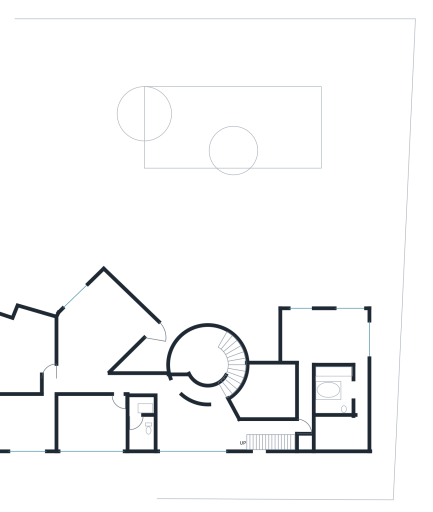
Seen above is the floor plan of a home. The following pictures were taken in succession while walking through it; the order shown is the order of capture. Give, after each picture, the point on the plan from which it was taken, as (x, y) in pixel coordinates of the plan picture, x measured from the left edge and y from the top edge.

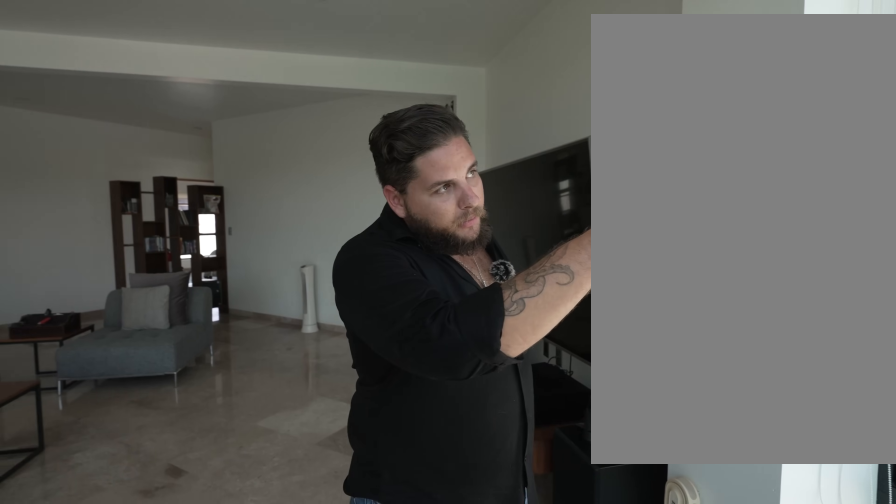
(104, 290)
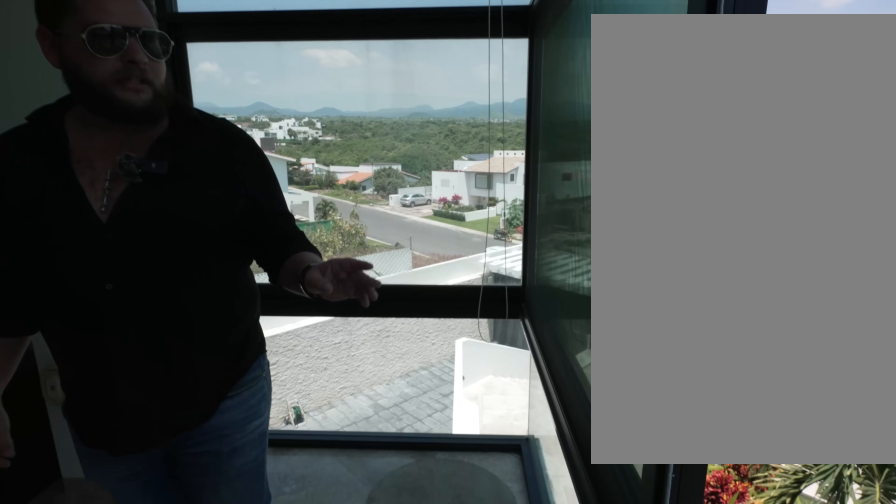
(104, 290)
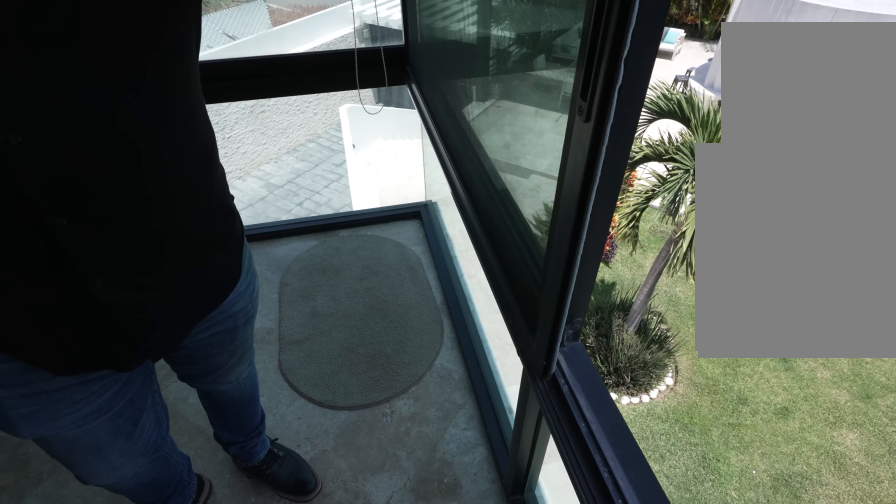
(104, 290)
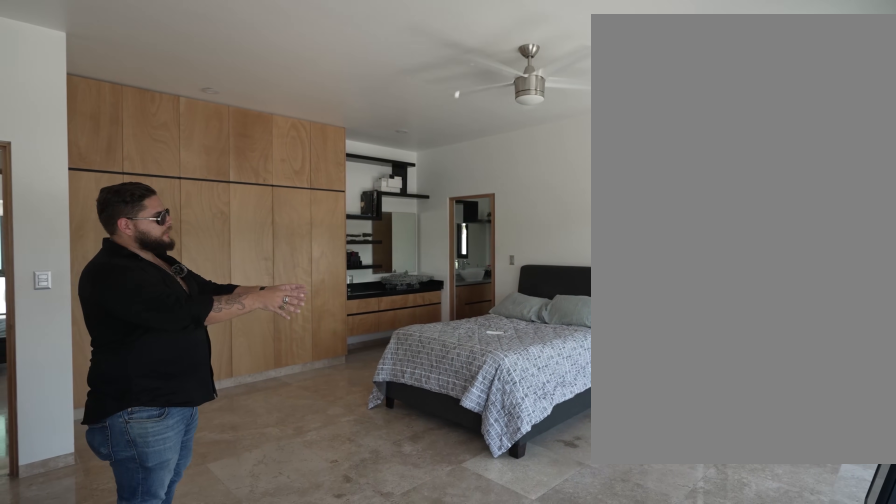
(28, 332)
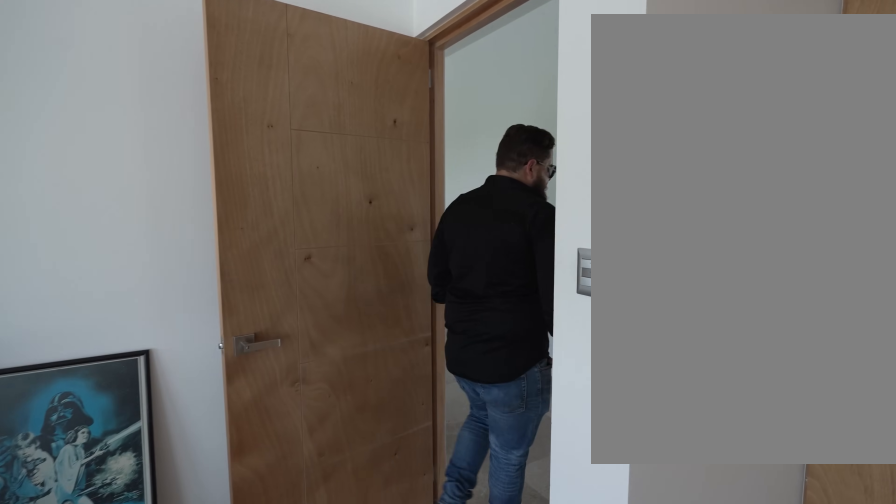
(37, 365)
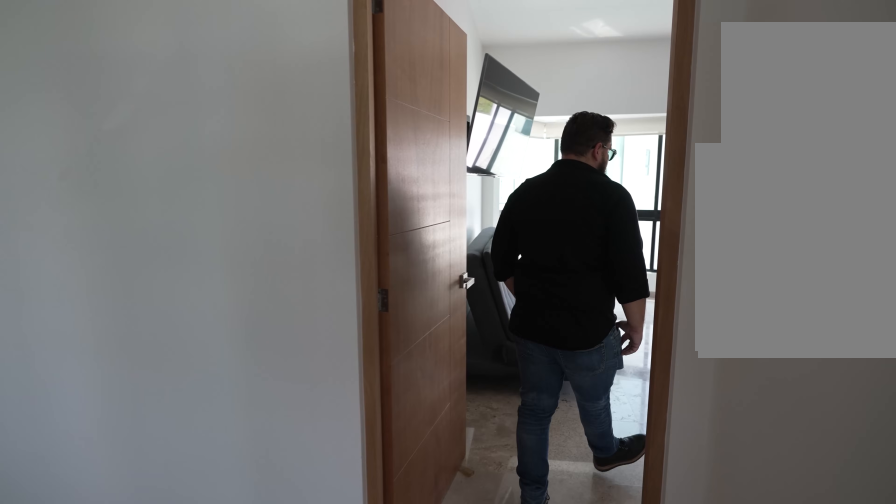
(48, 364)
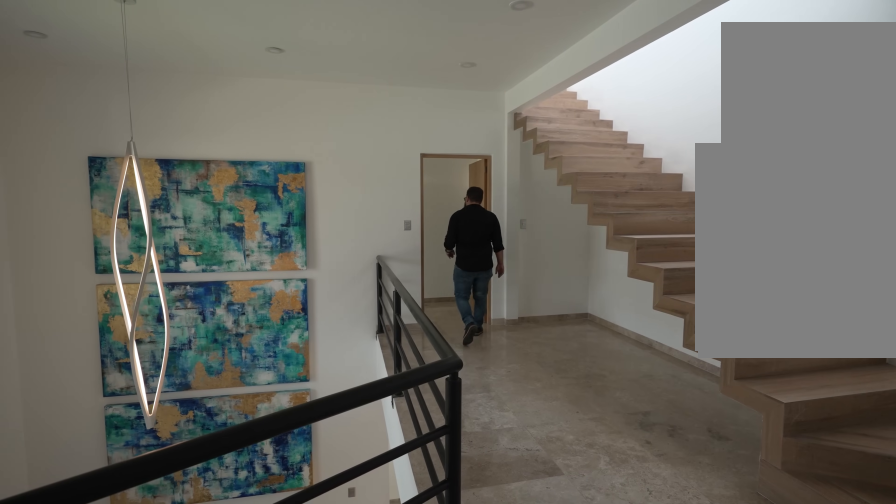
(182, 386)
